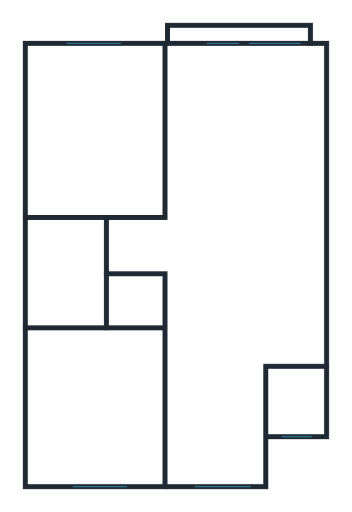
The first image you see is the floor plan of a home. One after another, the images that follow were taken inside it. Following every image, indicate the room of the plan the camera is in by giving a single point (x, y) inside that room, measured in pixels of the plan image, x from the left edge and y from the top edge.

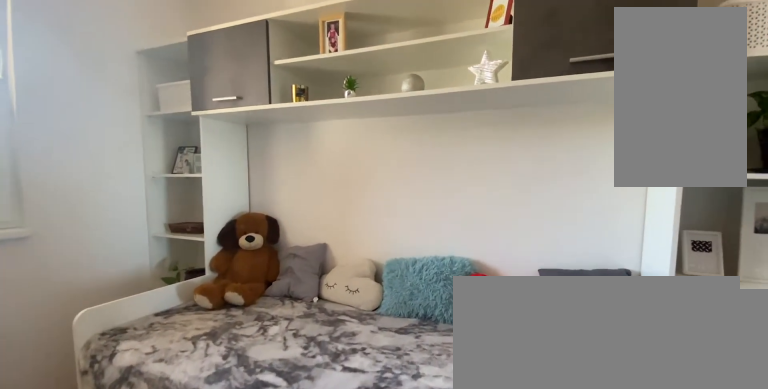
(106, 410)
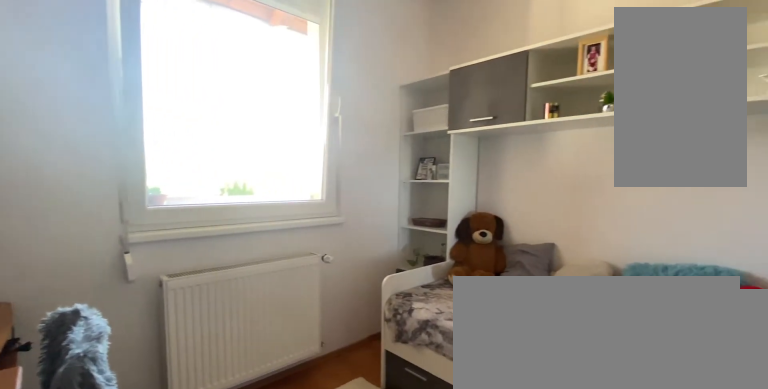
(106, 410)
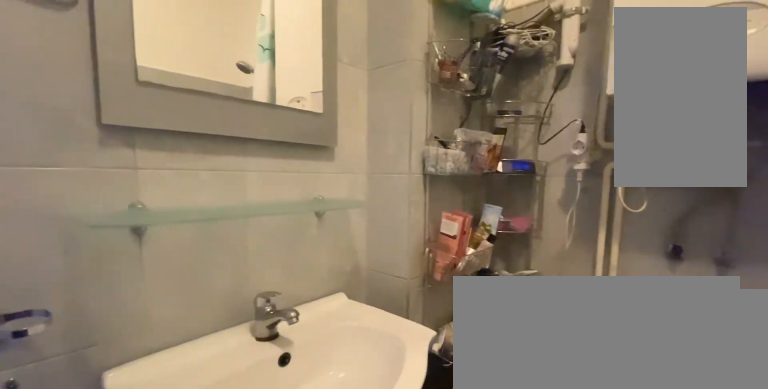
(70, 271)
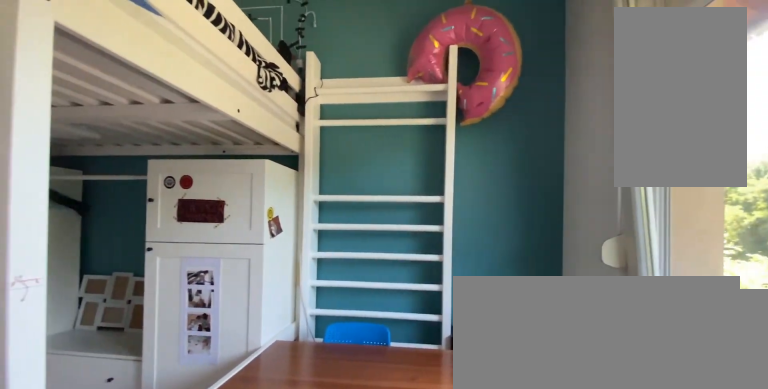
(106, 143)
